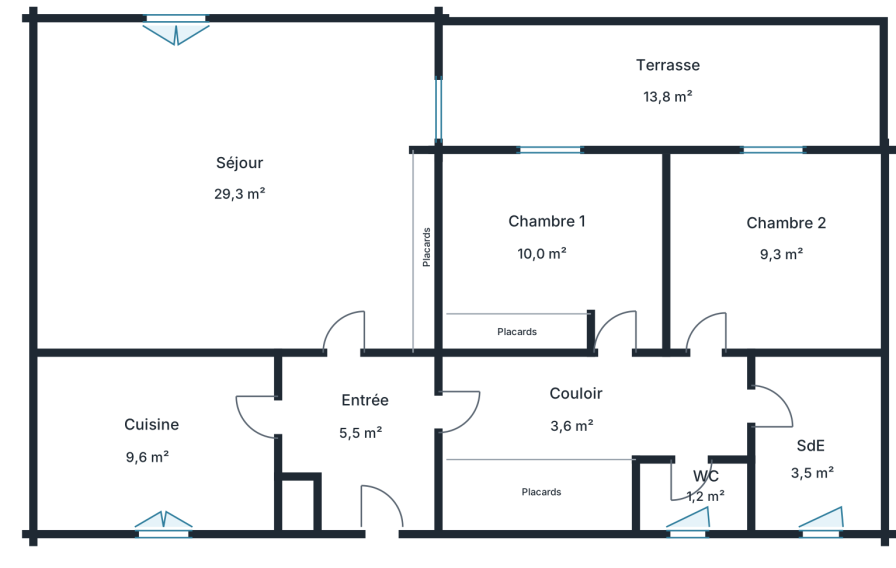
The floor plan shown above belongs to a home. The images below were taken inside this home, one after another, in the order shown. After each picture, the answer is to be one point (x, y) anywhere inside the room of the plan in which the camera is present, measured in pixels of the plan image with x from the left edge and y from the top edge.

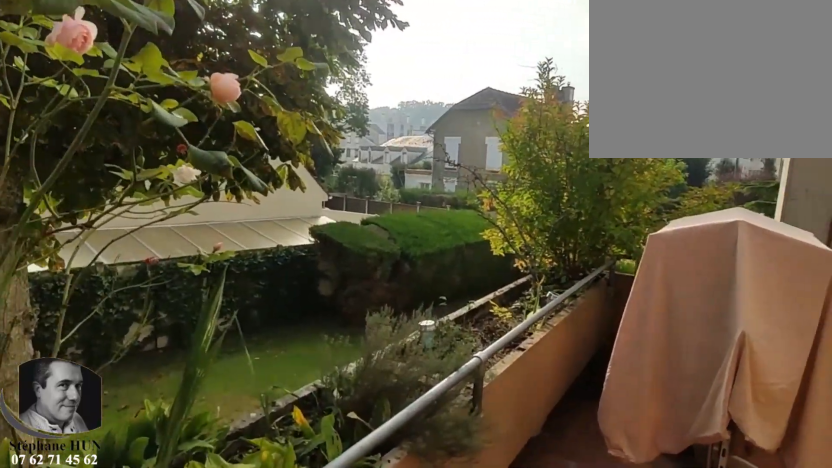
(665, 78)
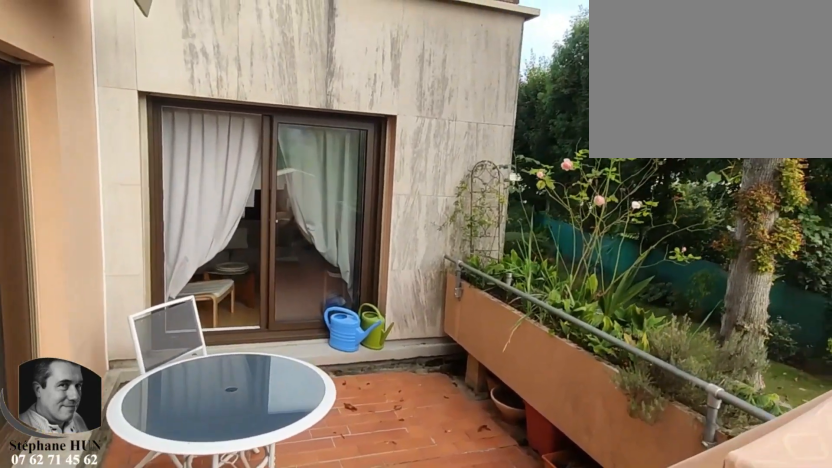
(665, 78)
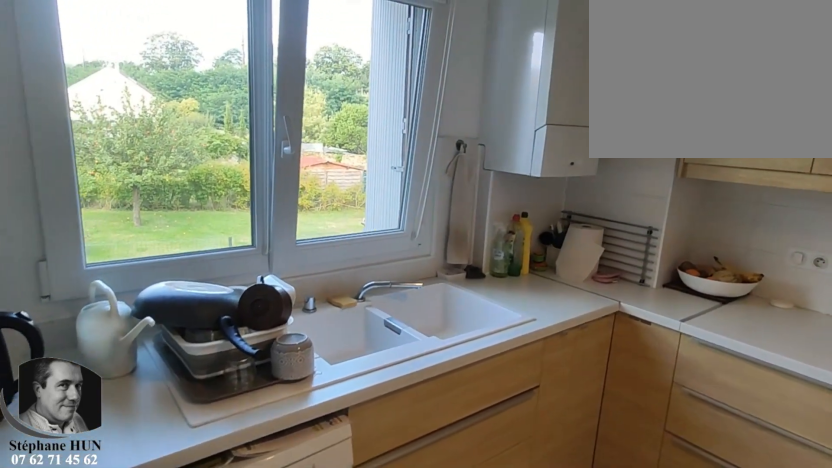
(155, 442)
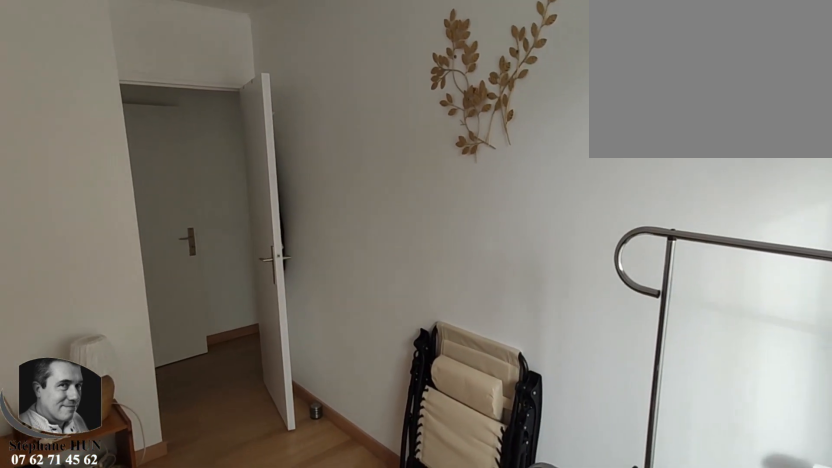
(776, 254)
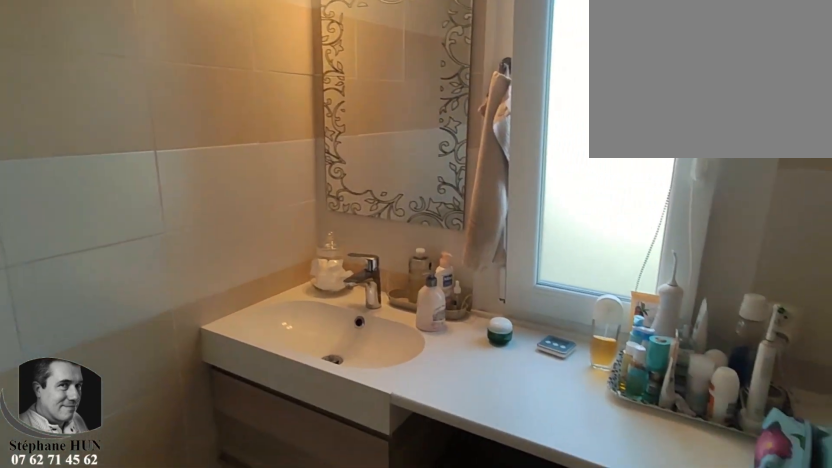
(815, 442)
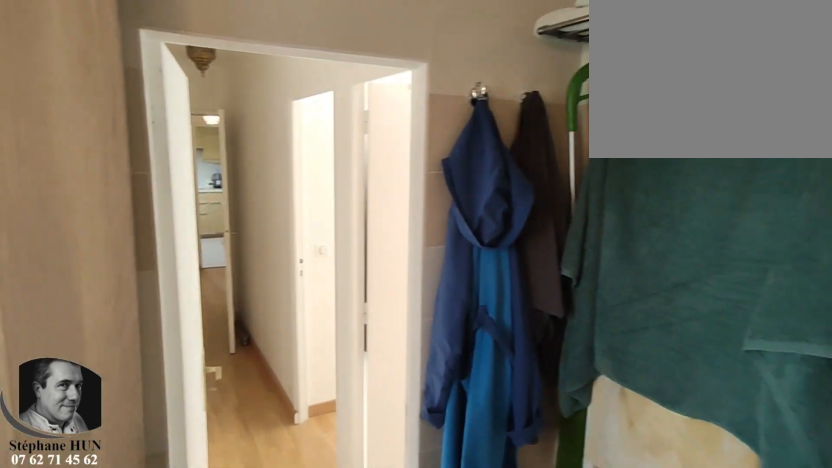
(815, 442)
